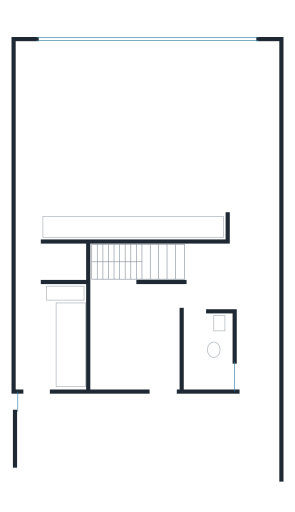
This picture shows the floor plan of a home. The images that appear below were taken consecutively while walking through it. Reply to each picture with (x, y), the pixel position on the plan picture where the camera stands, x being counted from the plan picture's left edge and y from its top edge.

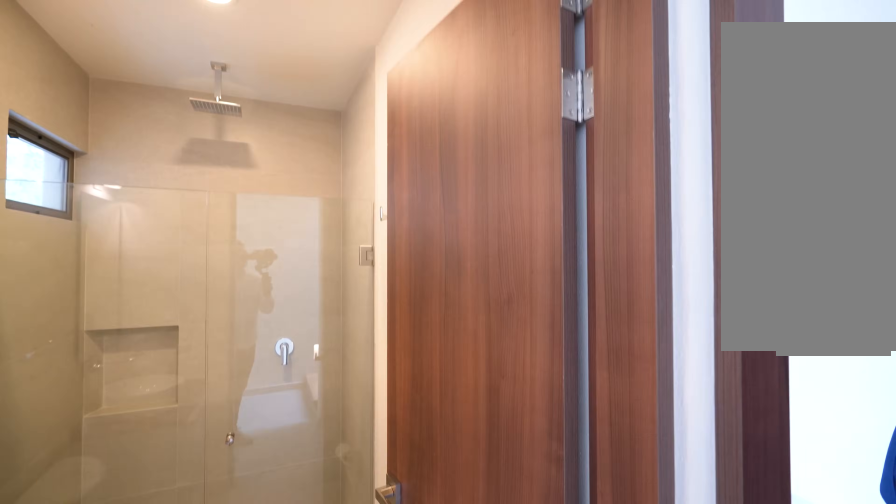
(196, 316)
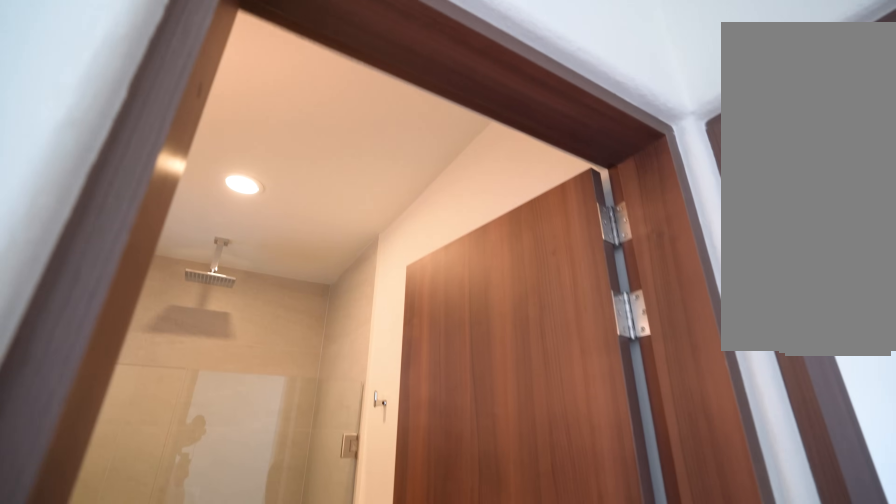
(203, 305)
